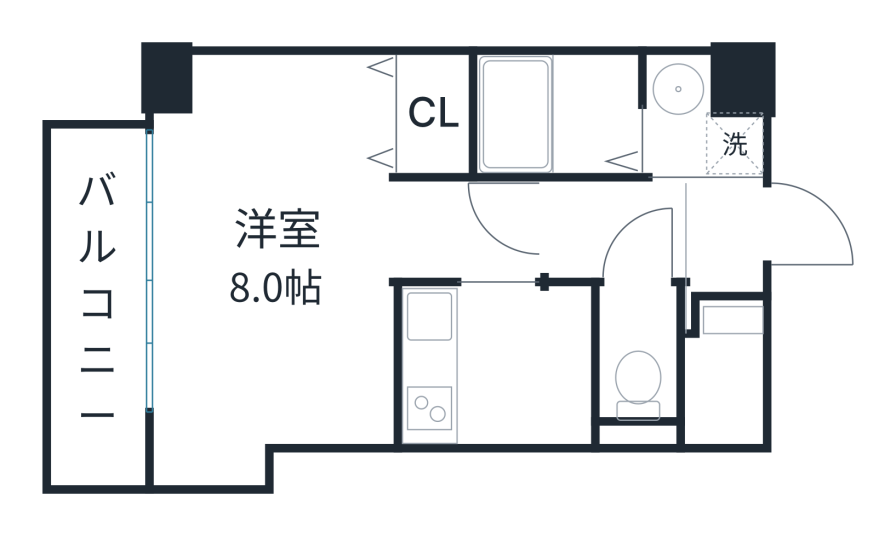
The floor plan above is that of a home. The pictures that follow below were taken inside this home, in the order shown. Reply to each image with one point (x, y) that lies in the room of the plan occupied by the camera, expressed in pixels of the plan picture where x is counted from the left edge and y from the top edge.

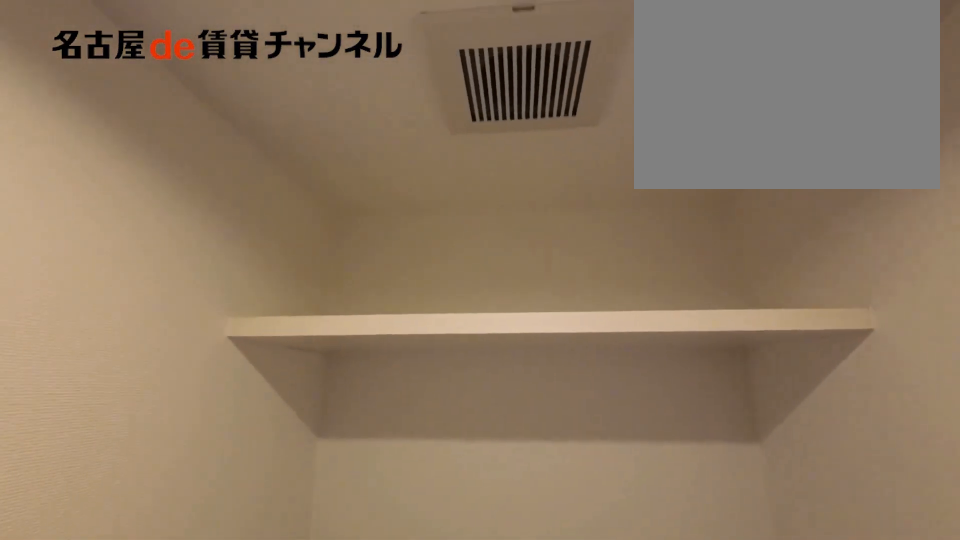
(638, 355)
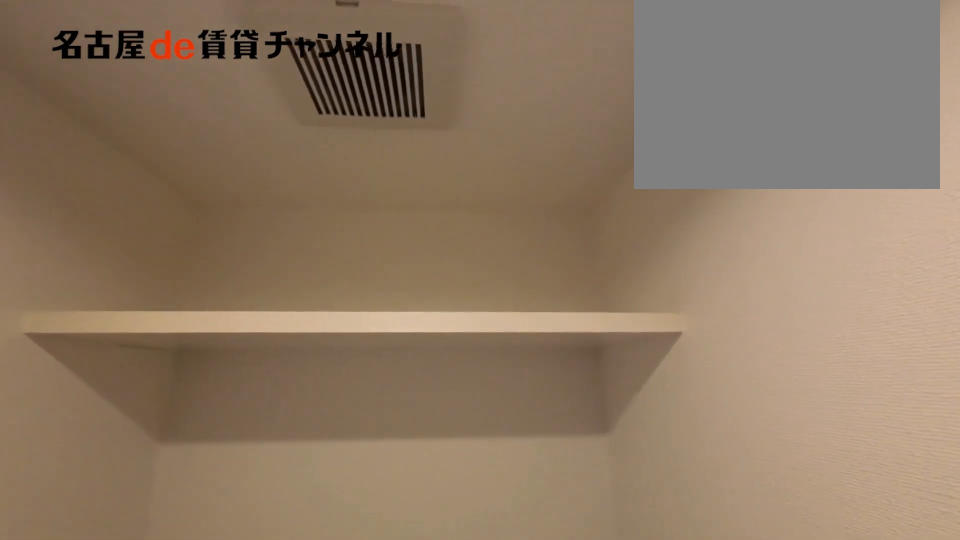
(638, 355)
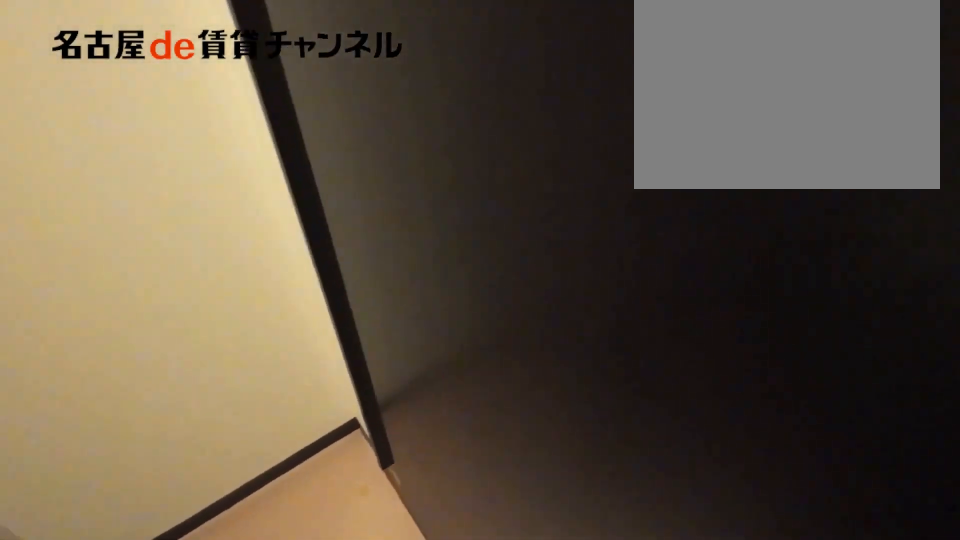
(696, 122)
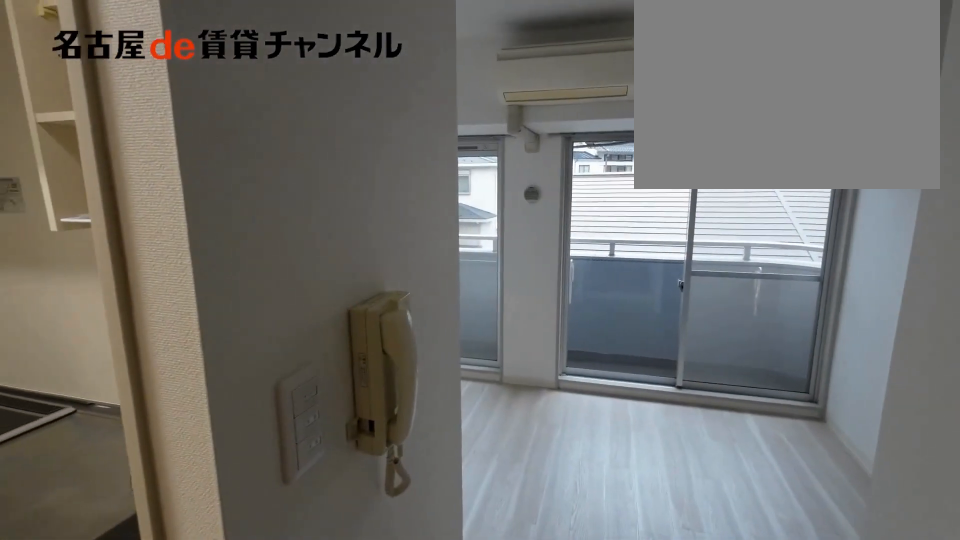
(495, 365)
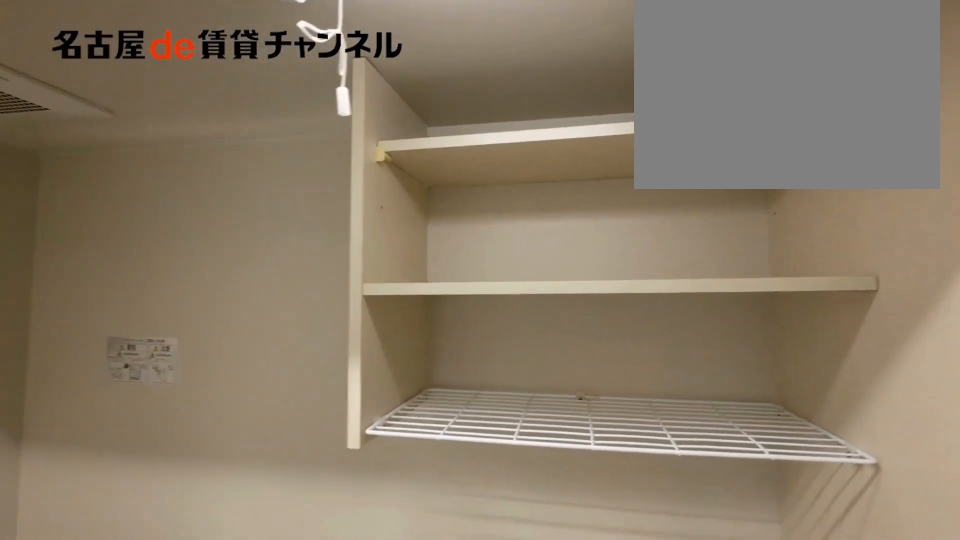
(495, 365)
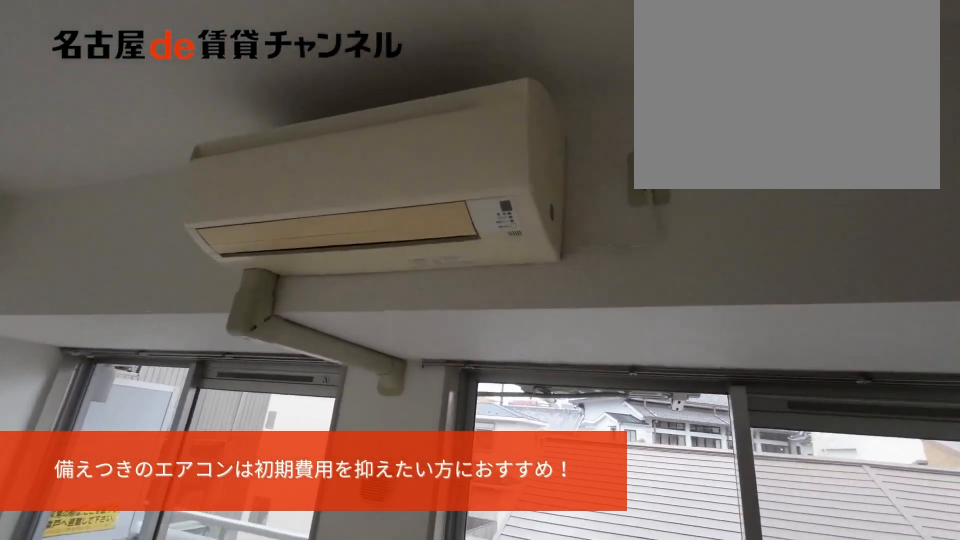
(297, 258)
